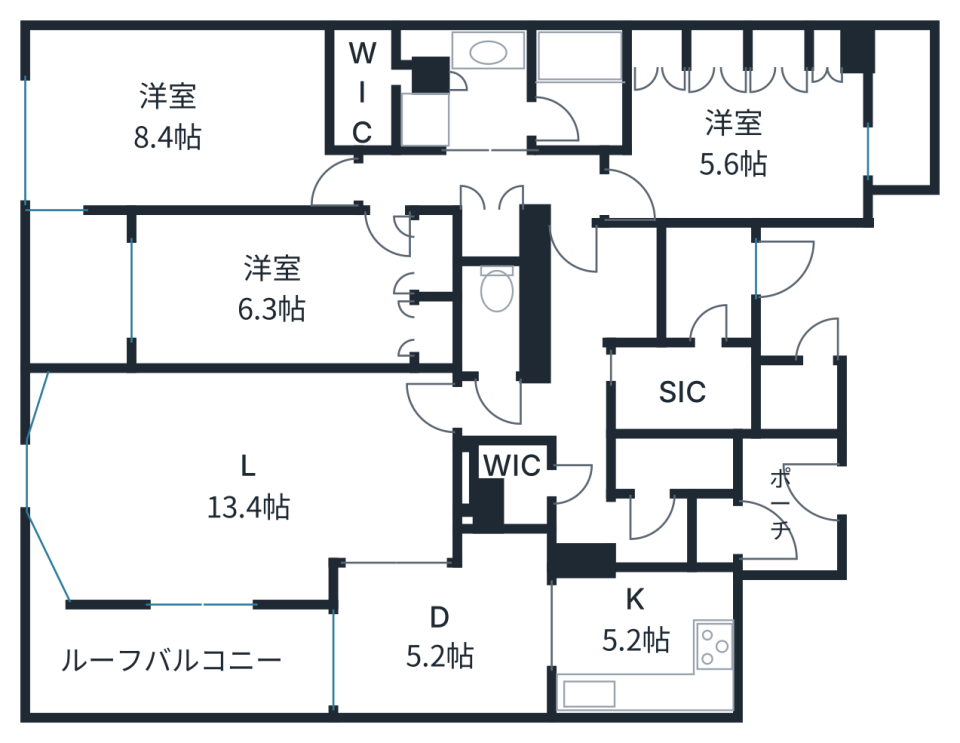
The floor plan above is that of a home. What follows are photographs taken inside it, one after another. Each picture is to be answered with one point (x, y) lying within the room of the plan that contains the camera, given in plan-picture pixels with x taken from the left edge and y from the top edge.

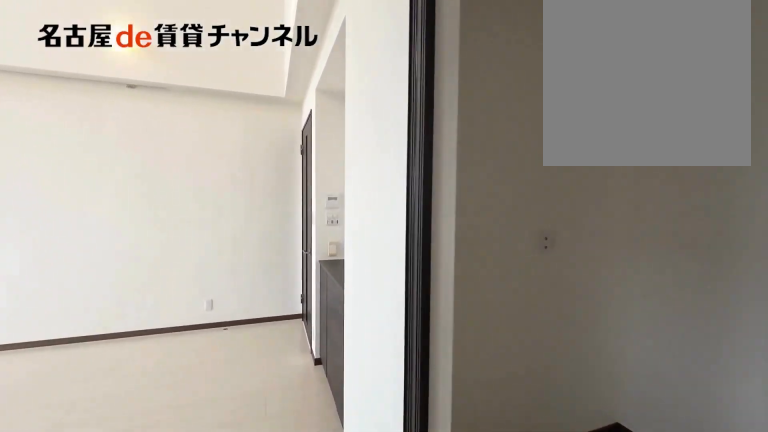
(447, 632)
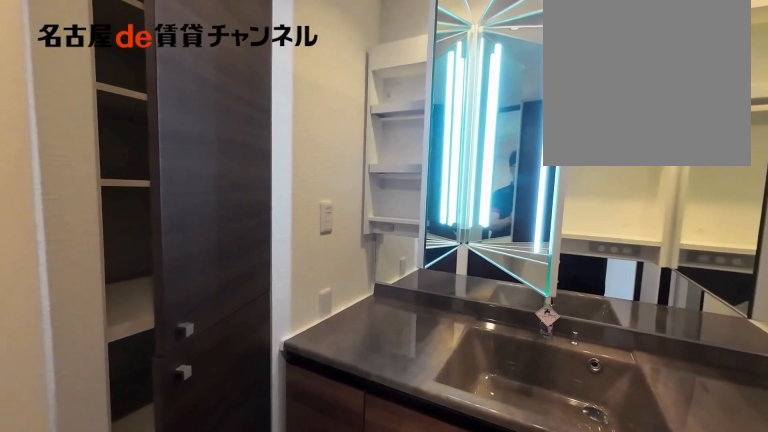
(473, 96)
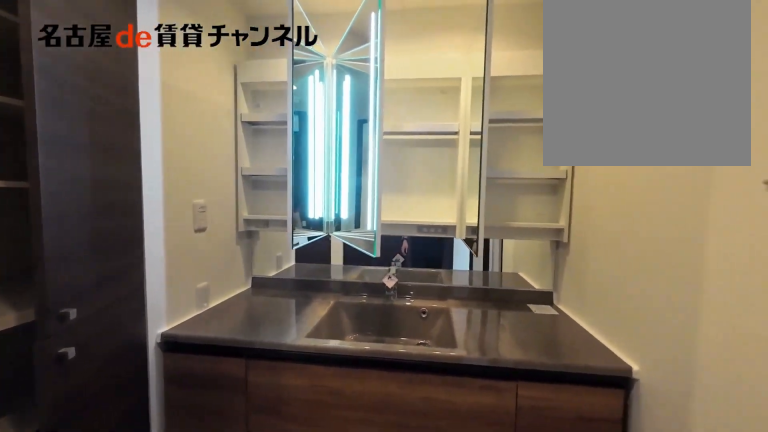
(473, 96)
